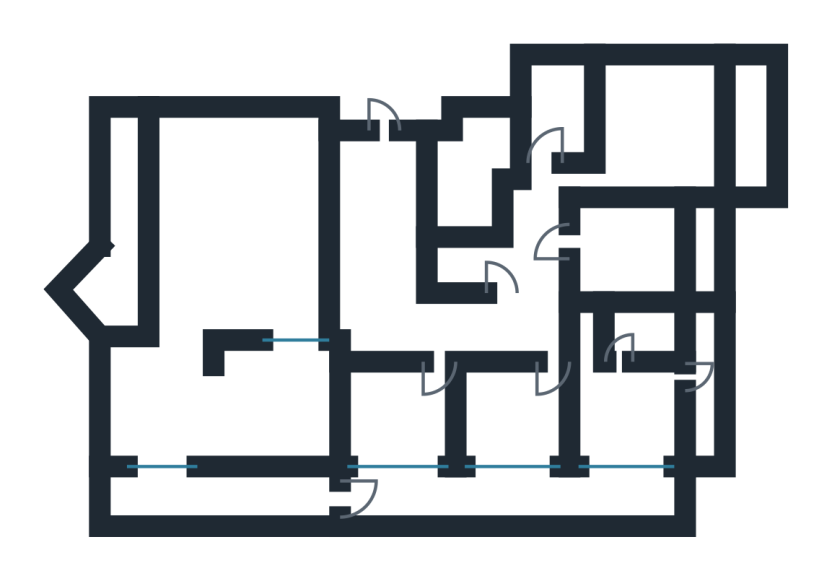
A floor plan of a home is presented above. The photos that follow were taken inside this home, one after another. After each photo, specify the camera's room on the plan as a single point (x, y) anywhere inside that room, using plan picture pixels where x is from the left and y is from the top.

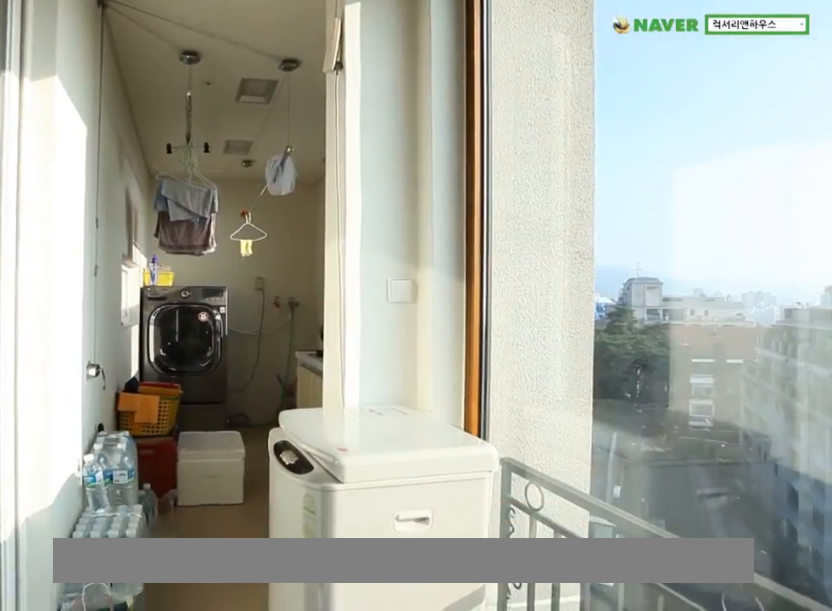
(217, 496)
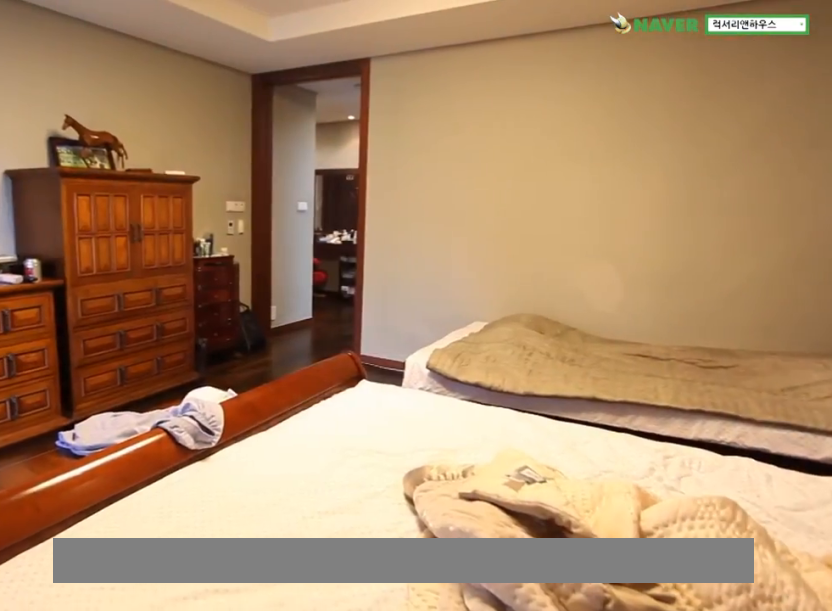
(692, 127)
